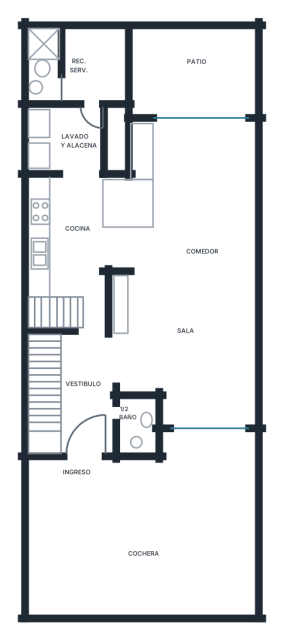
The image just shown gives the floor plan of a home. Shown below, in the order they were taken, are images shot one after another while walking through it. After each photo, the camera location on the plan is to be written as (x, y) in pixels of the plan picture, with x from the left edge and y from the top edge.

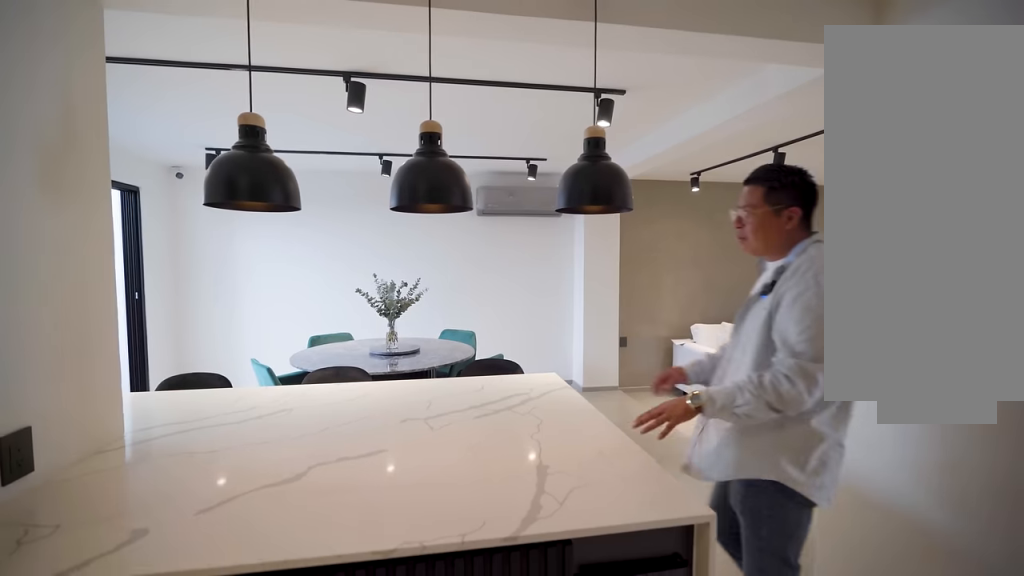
(87, 206)
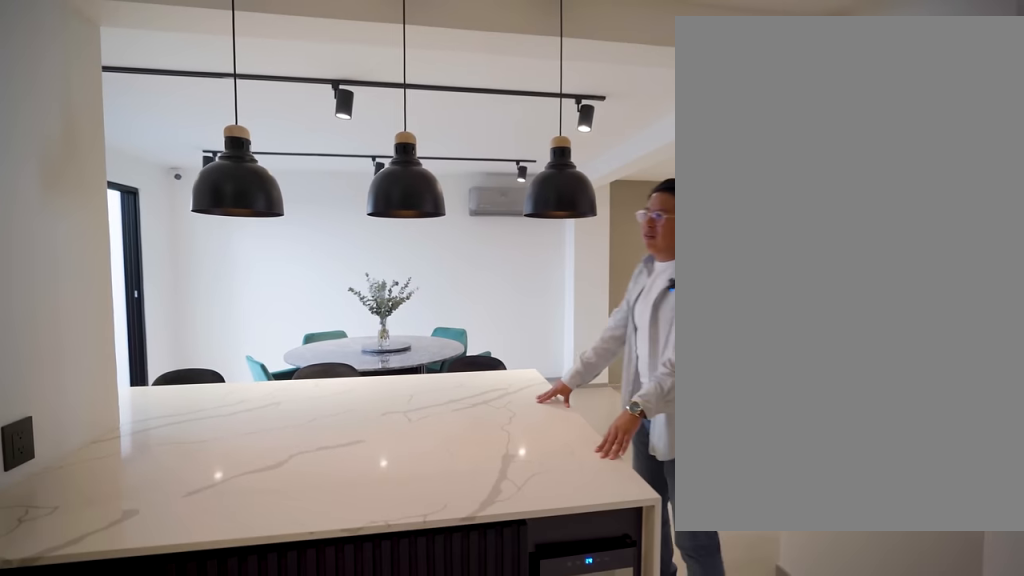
(88, 206)
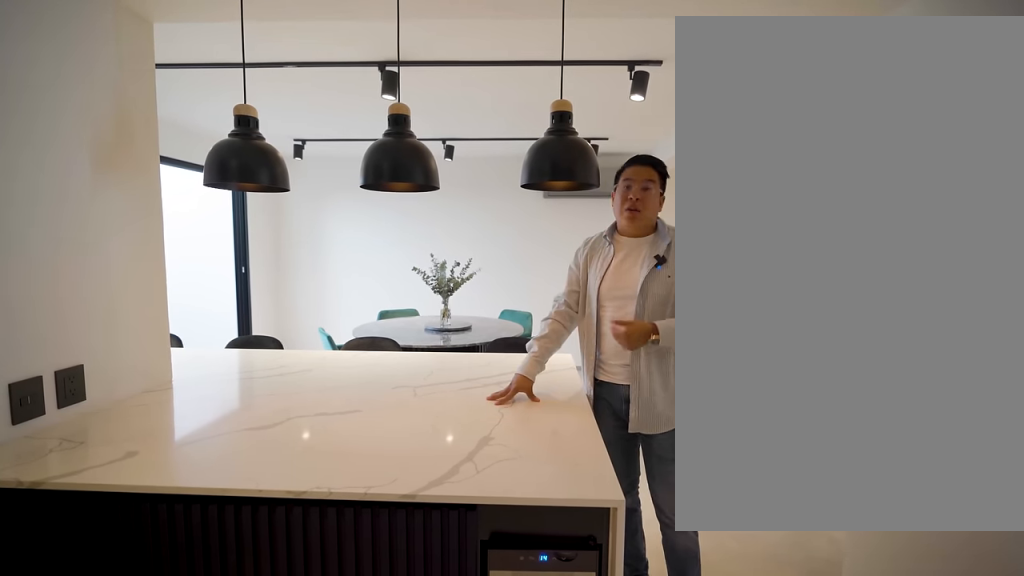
(65, 211)
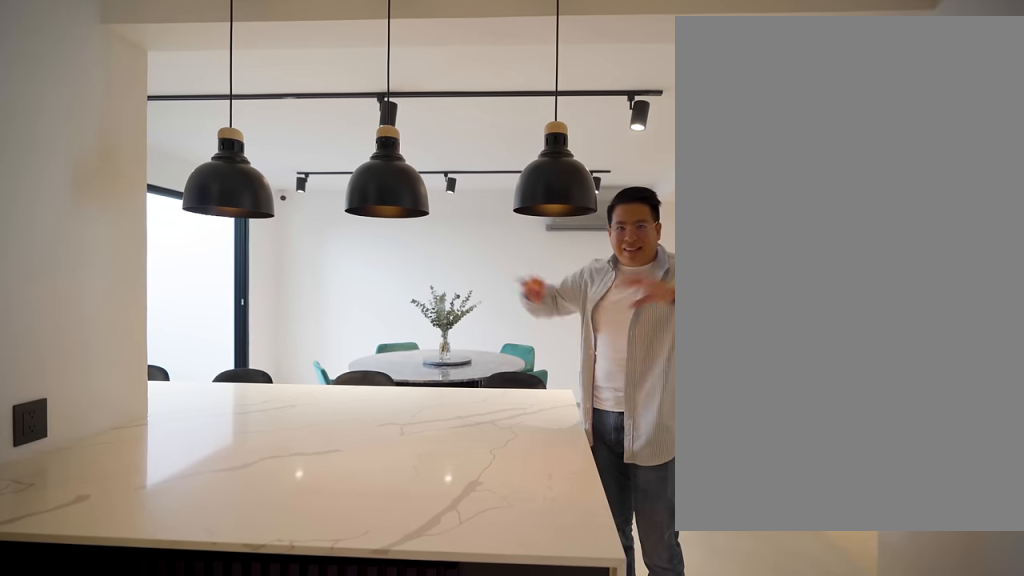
(65, 212)
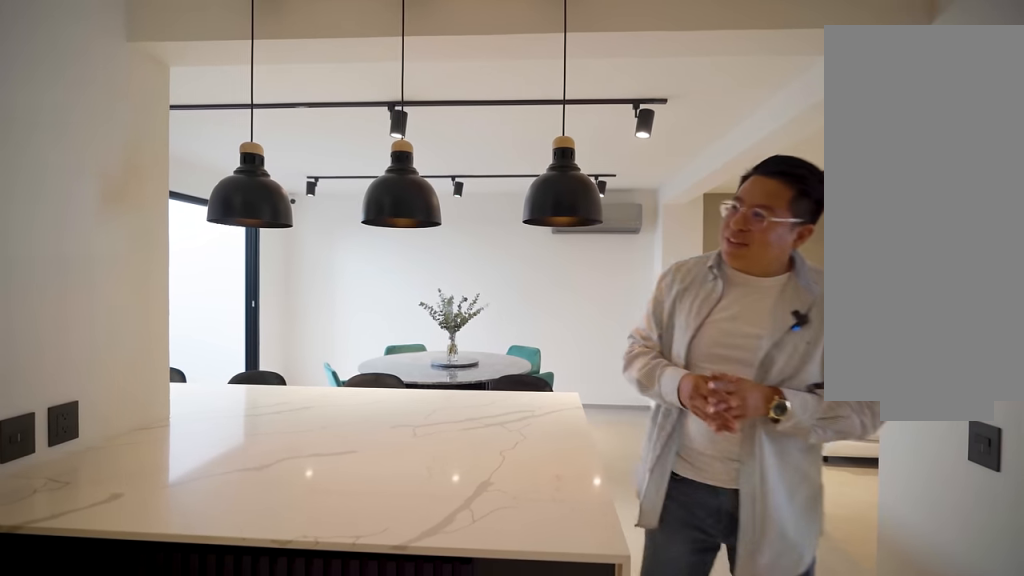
(64, 212)
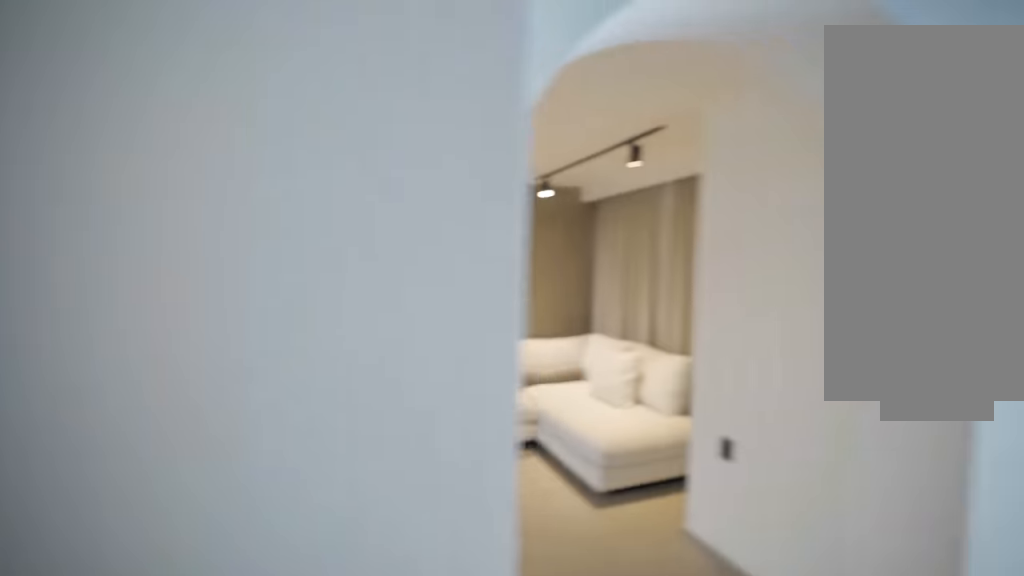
(68, 262)
